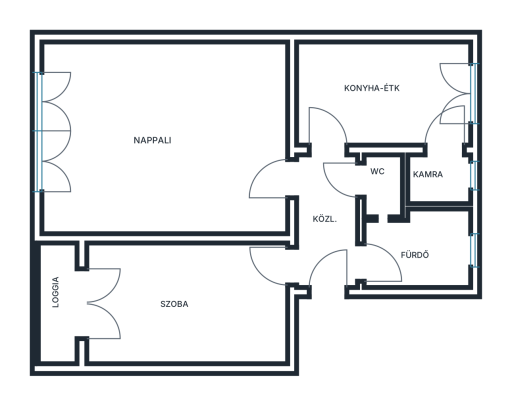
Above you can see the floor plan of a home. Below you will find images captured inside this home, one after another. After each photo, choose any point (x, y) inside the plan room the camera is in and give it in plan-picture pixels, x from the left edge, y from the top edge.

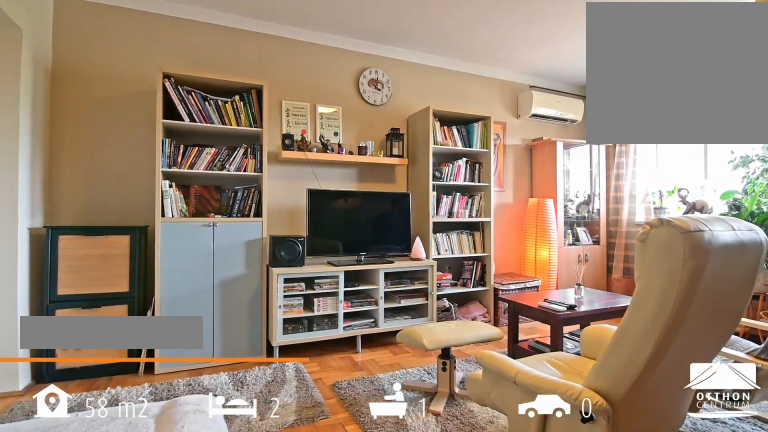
(166, 138)
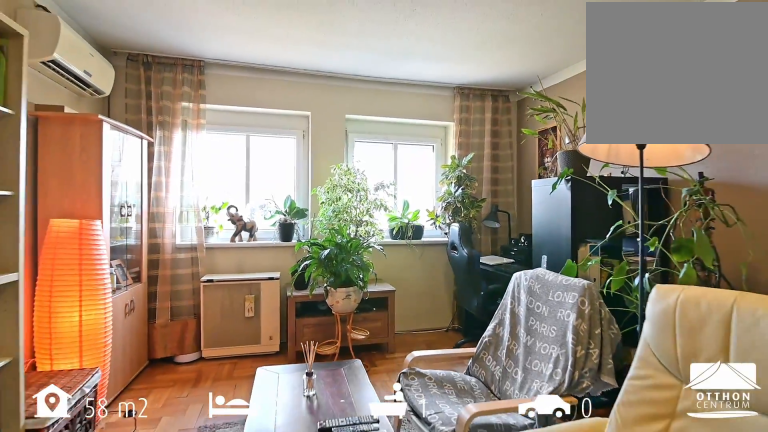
(166, 137)
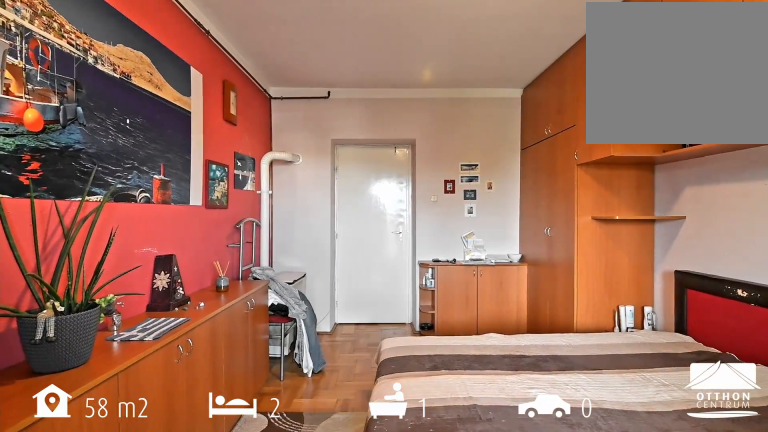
(188, 304)
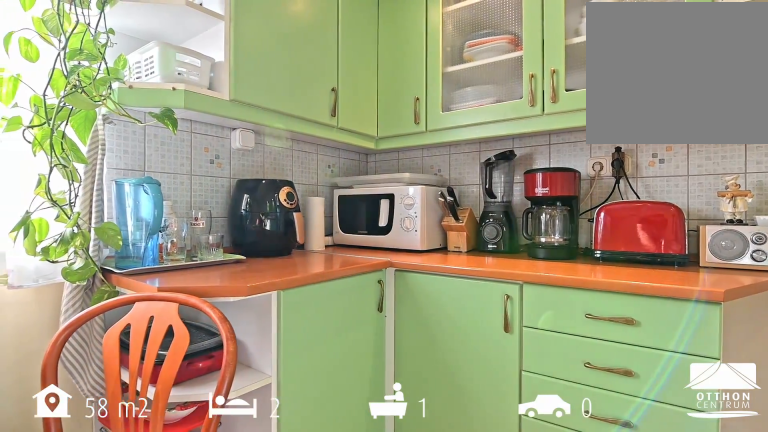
(384, 93)
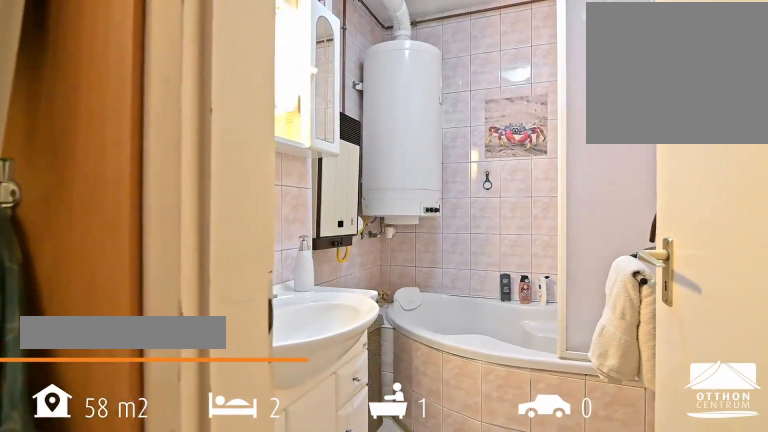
(420, 252)
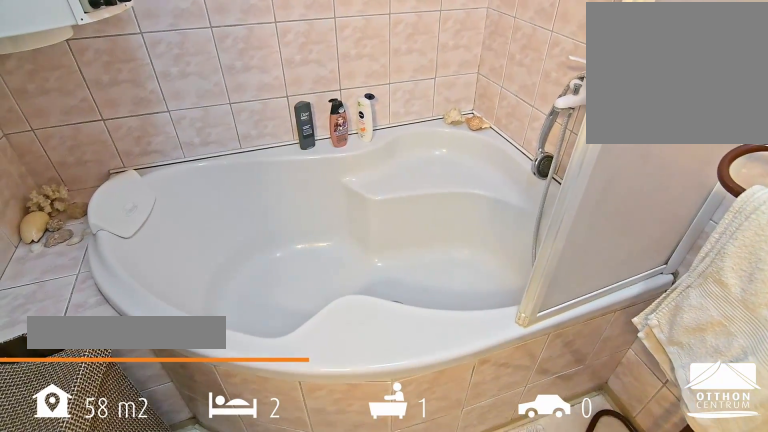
(419, 252)
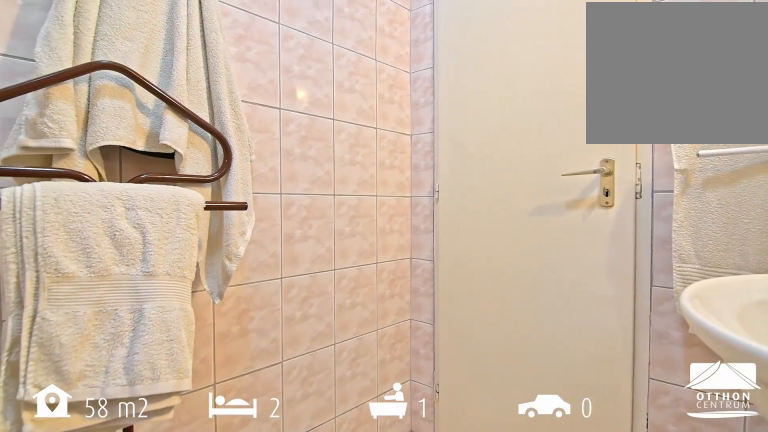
(420, 252)
